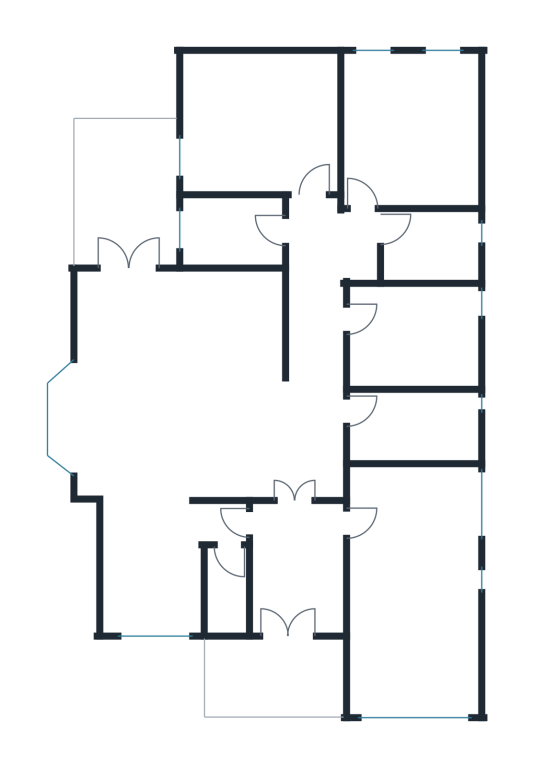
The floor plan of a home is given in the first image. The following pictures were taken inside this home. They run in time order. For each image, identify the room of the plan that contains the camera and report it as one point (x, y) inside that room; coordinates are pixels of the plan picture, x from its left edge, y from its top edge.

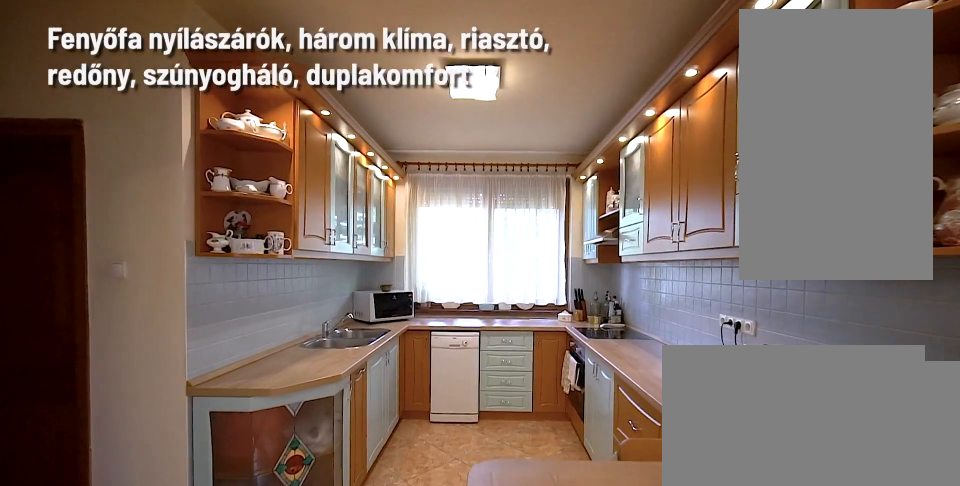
(153, 566)
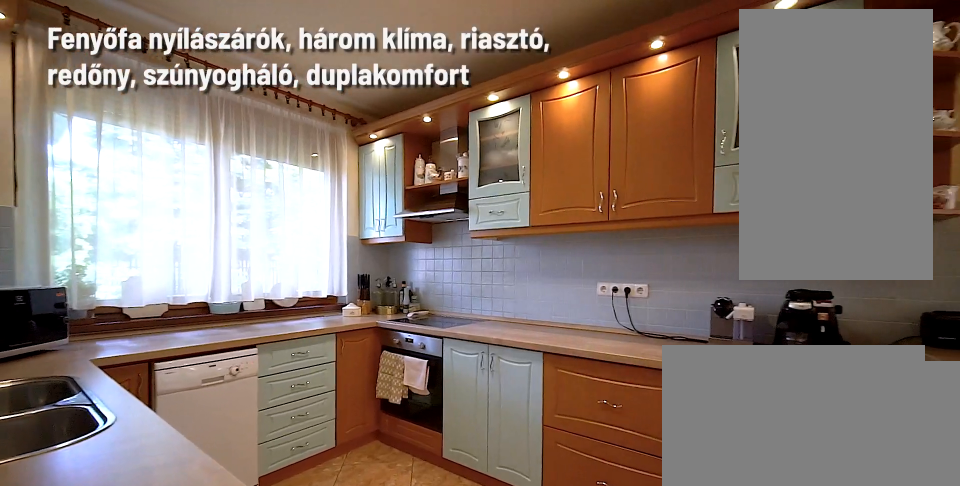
(153, 566)
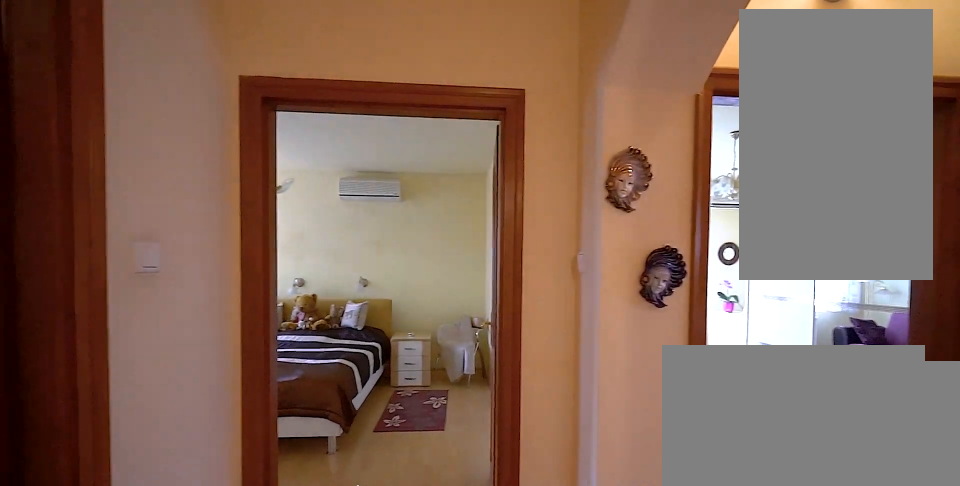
(318, 342)
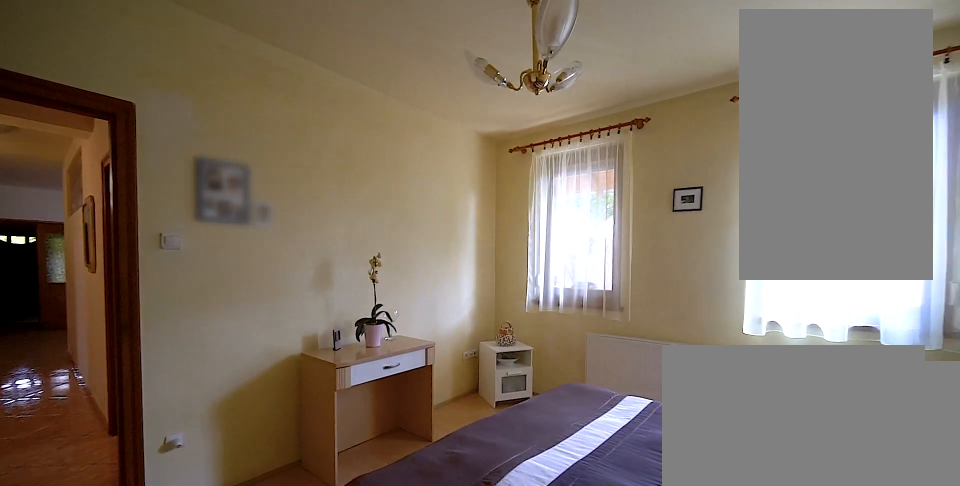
(264, 132)
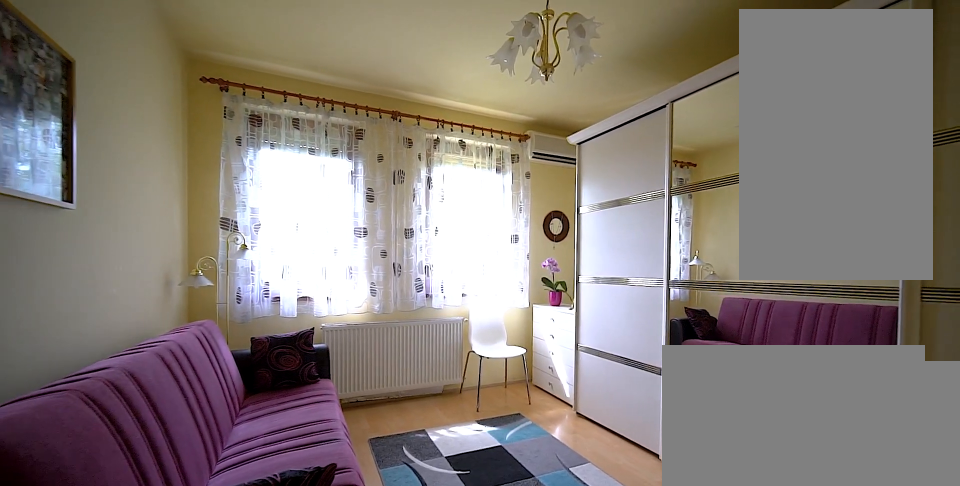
(412, 131)
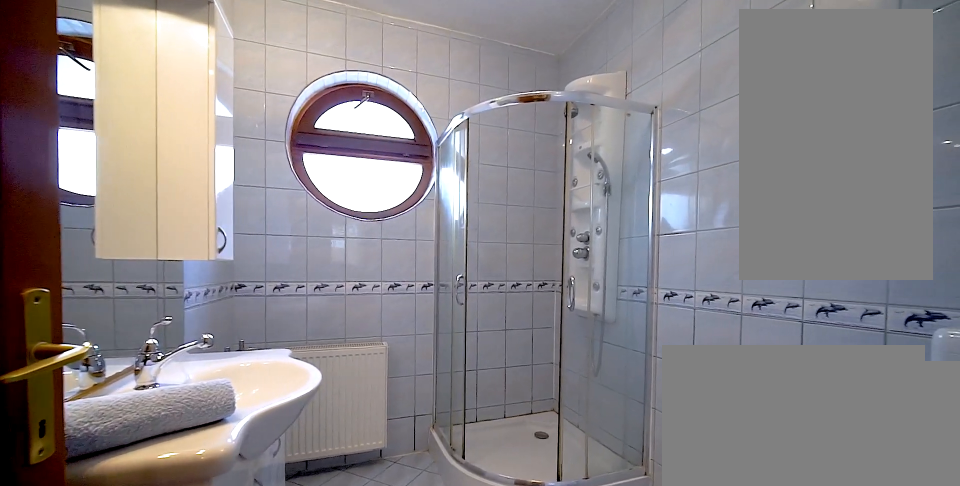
(434, 247)
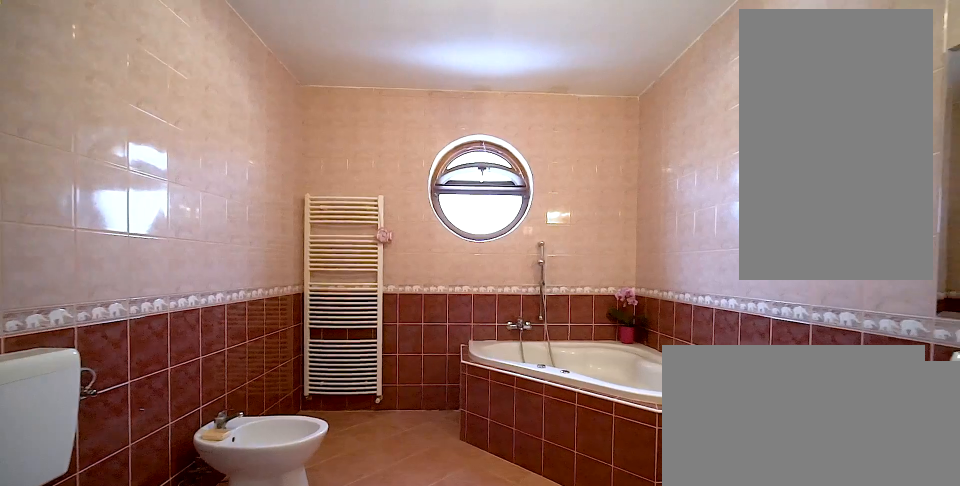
(408, 340)
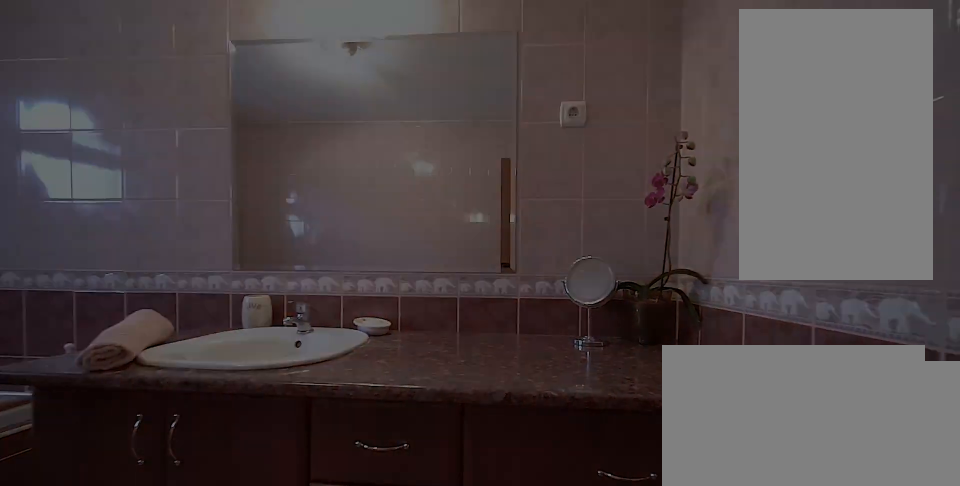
(408, 340)
